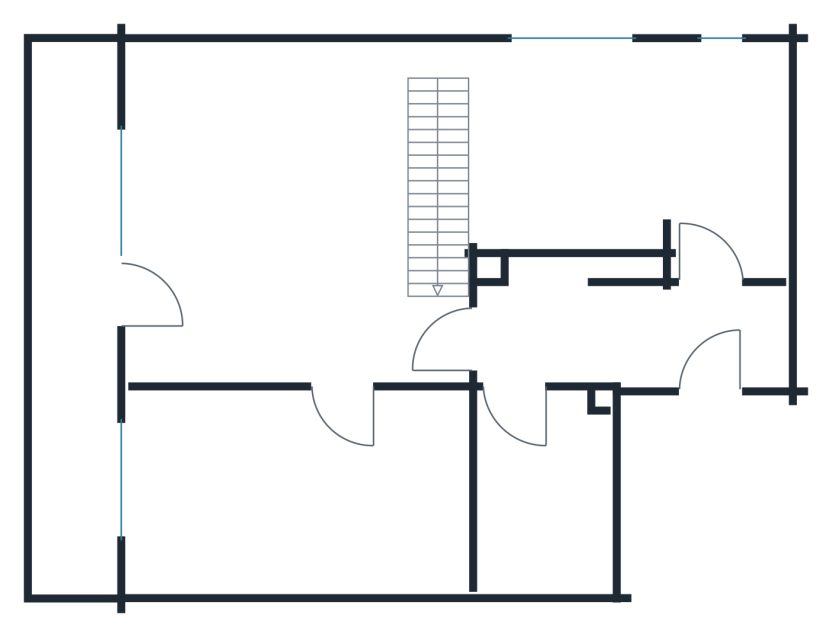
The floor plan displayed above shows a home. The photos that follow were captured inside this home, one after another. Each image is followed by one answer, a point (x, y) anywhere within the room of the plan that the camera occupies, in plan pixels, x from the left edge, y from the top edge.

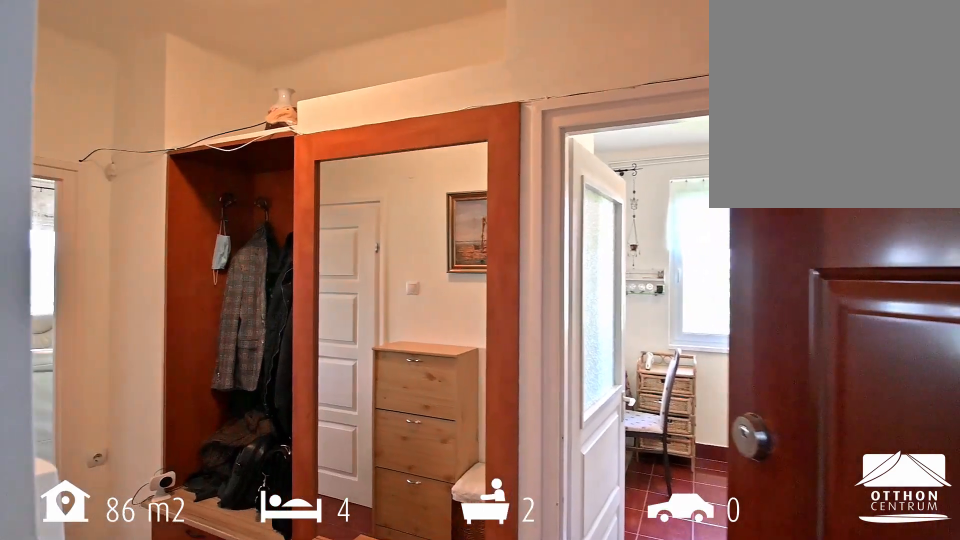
(630, 333)
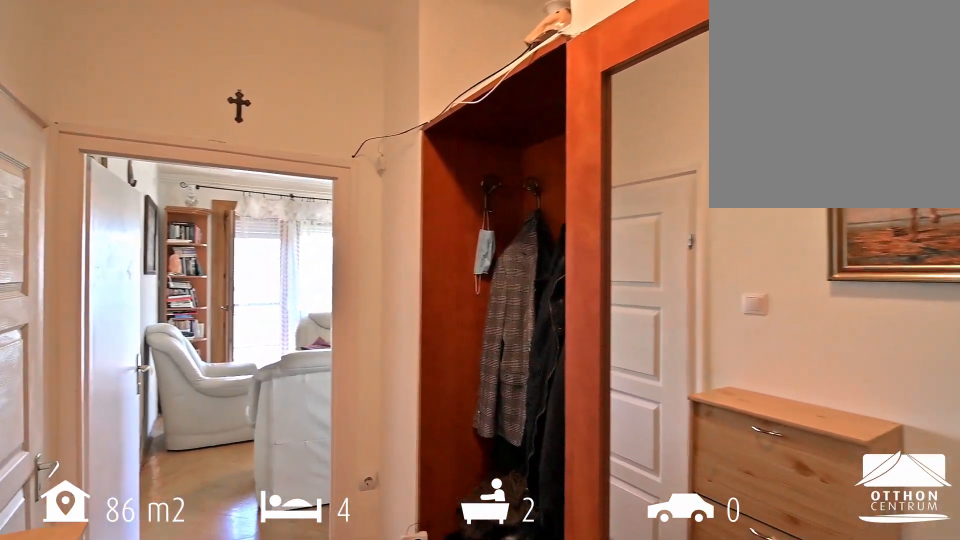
(630, 332)
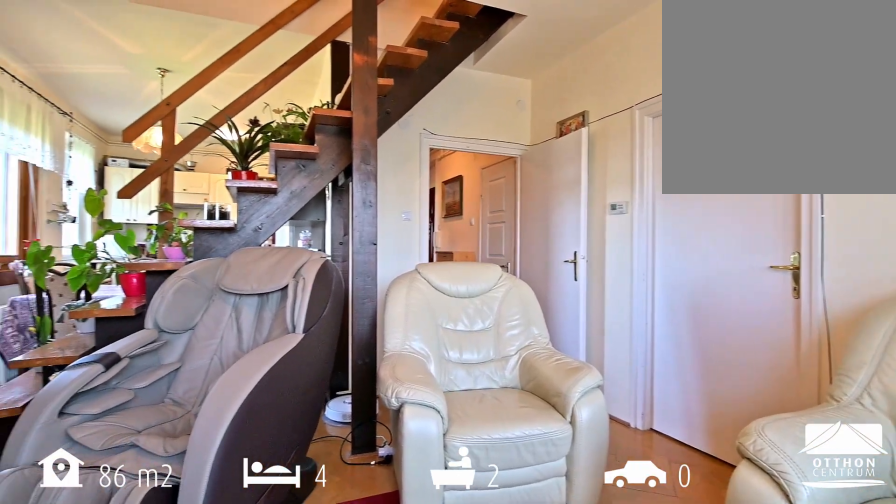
(298, 224)
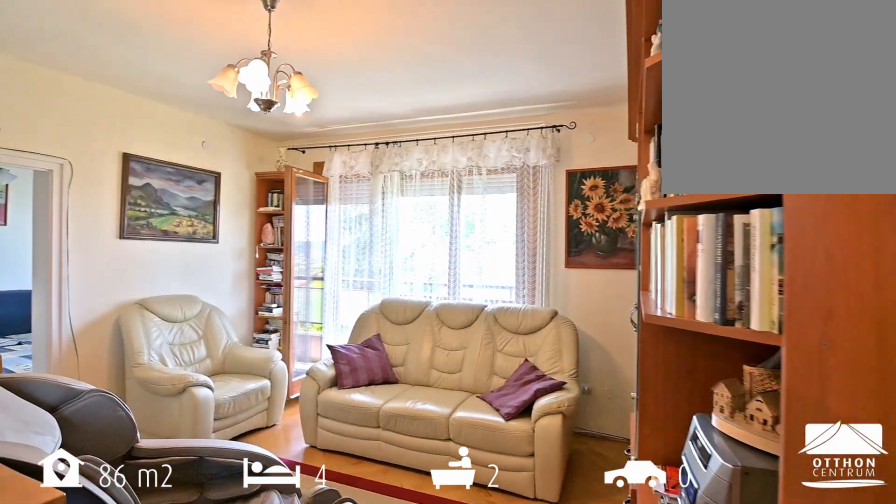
(298, 224)
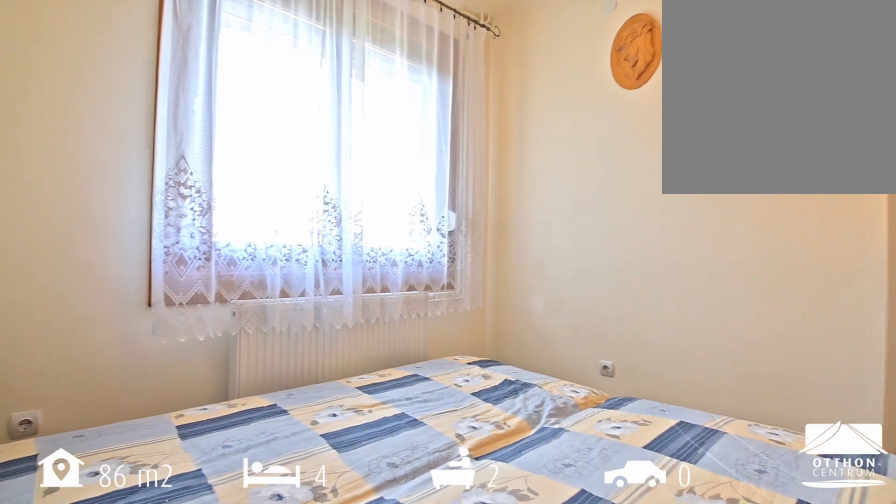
(304, 490)
